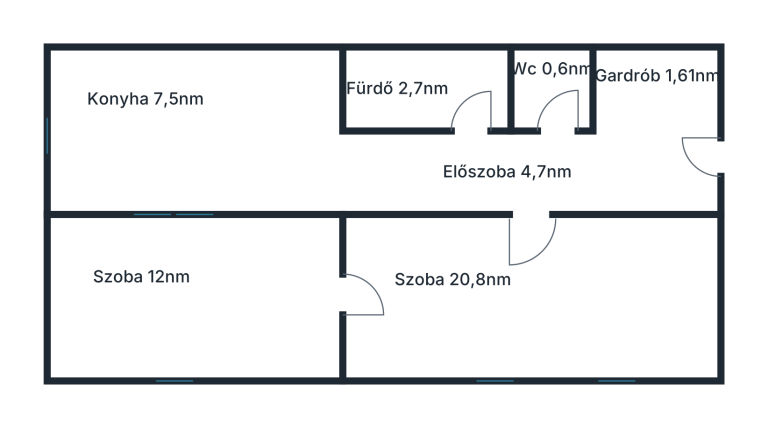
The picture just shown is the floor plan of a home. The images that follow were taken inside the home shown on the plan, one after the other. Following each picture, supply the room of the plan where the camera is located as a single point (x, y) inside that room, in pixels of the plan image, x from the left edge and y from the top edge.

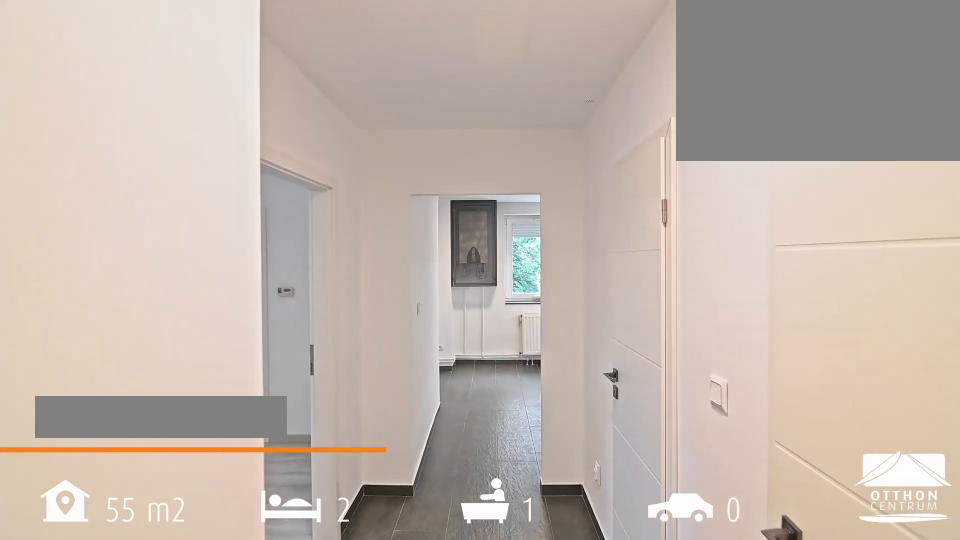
(658, 131)
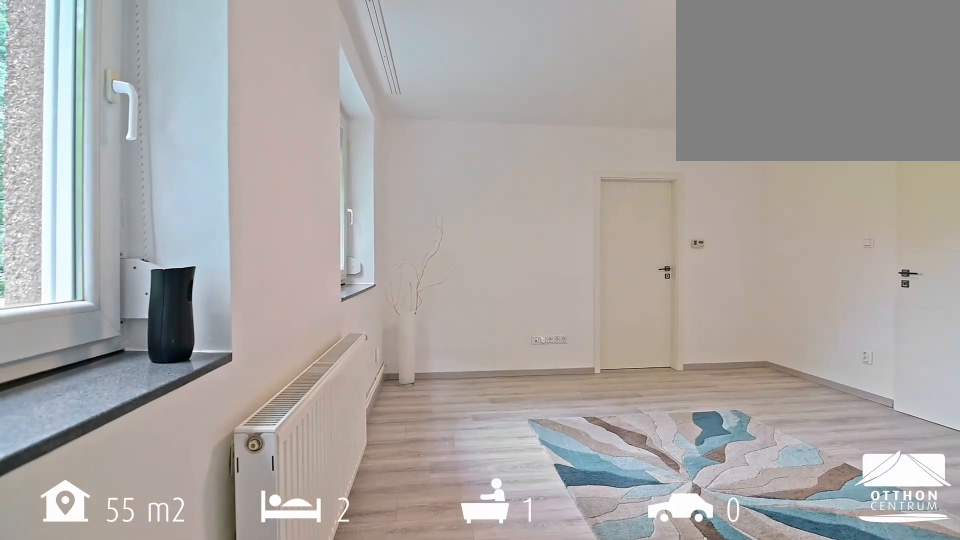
(530, 299)
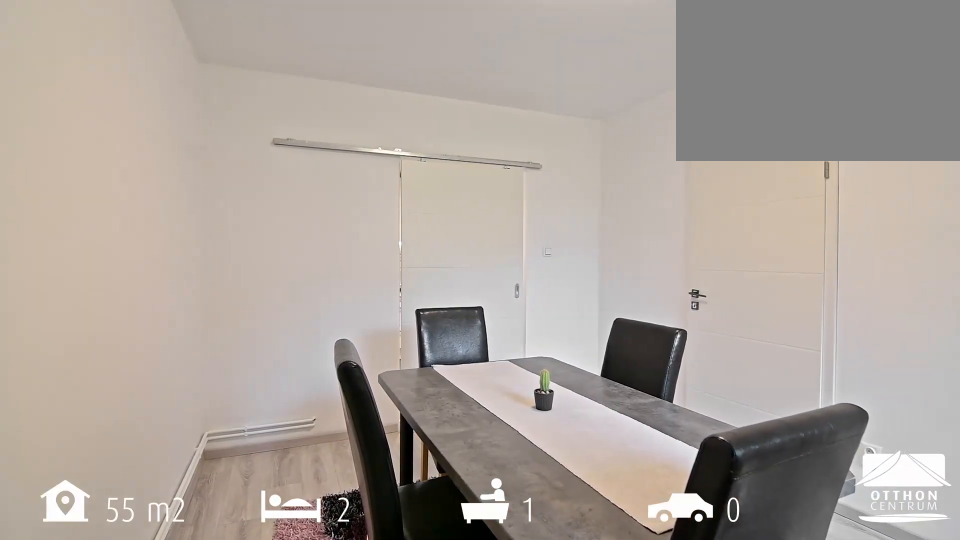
(192, 299)
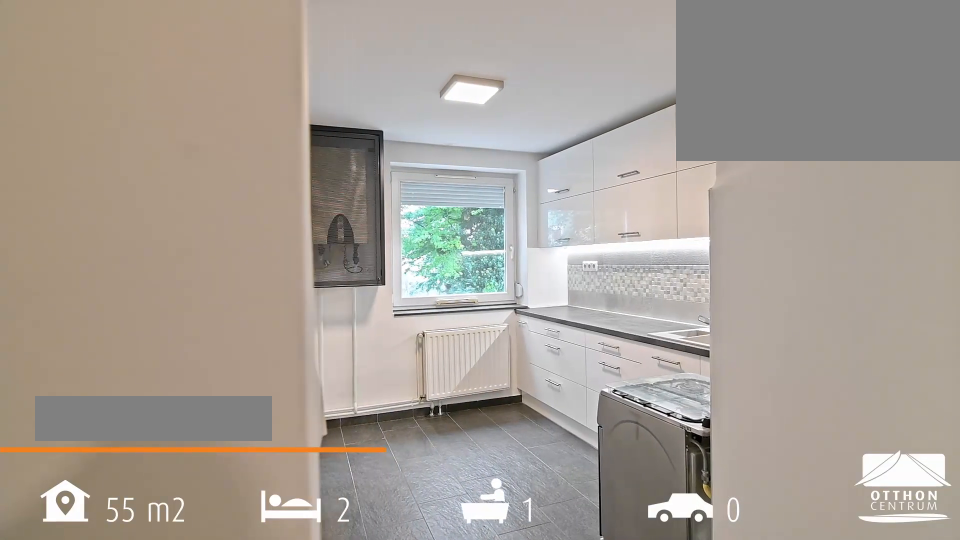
(192, 136)
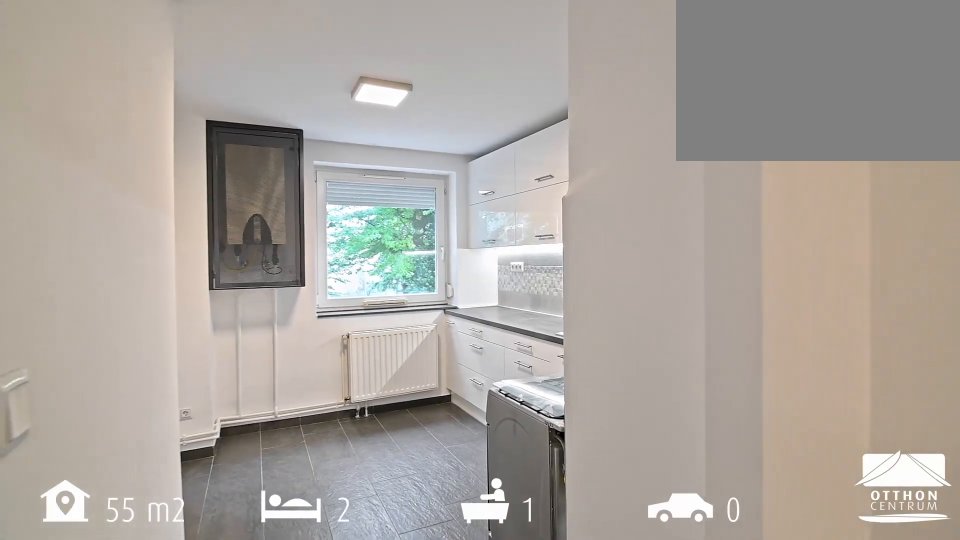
(192, 136)
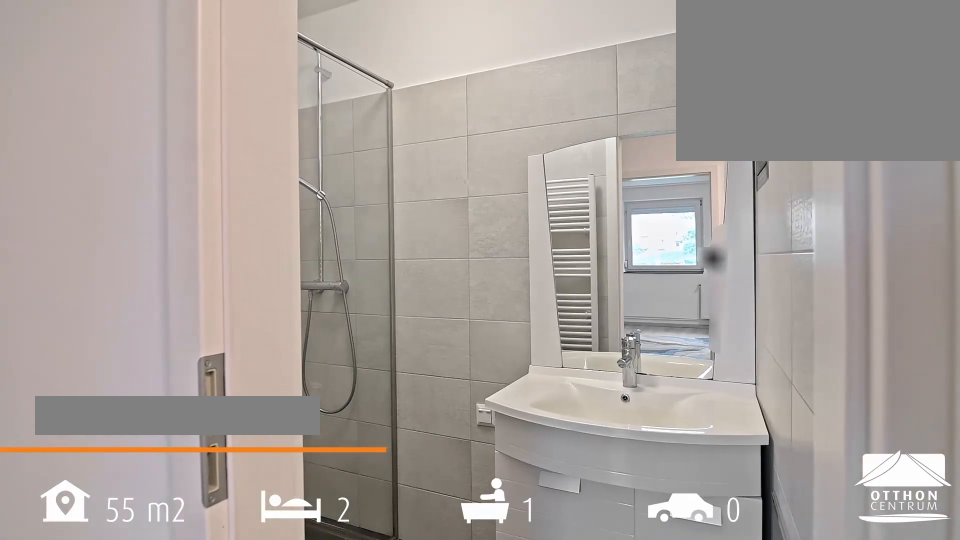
(427, 89)
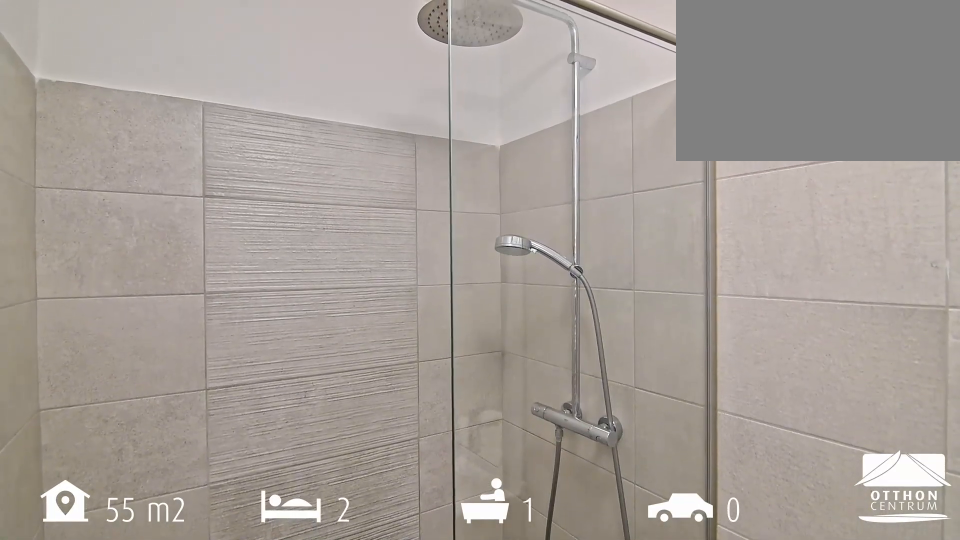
(427, 89)
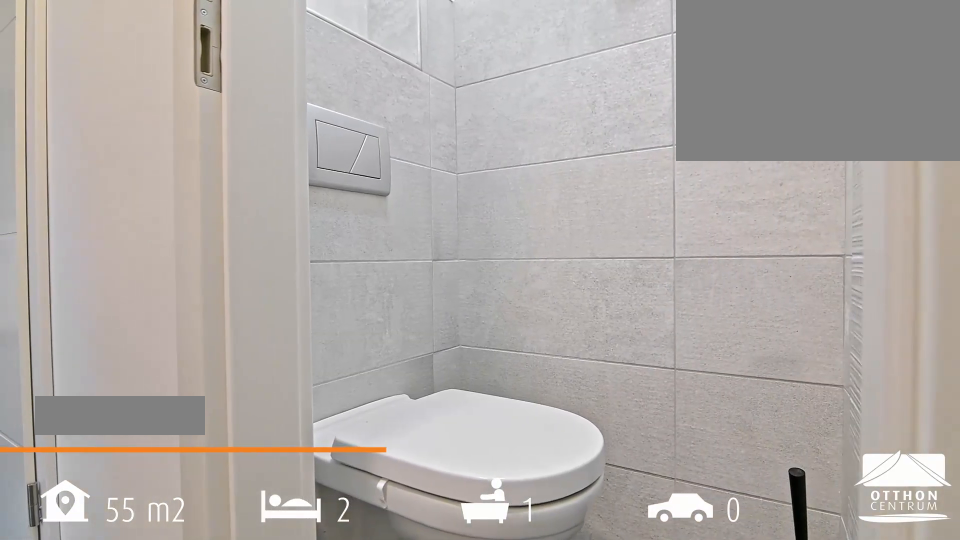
(553, 89)
